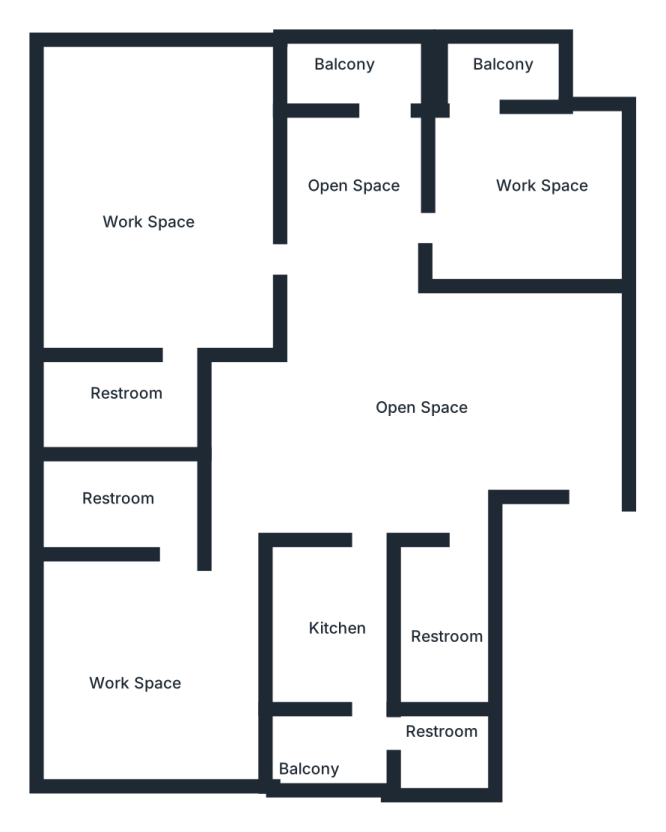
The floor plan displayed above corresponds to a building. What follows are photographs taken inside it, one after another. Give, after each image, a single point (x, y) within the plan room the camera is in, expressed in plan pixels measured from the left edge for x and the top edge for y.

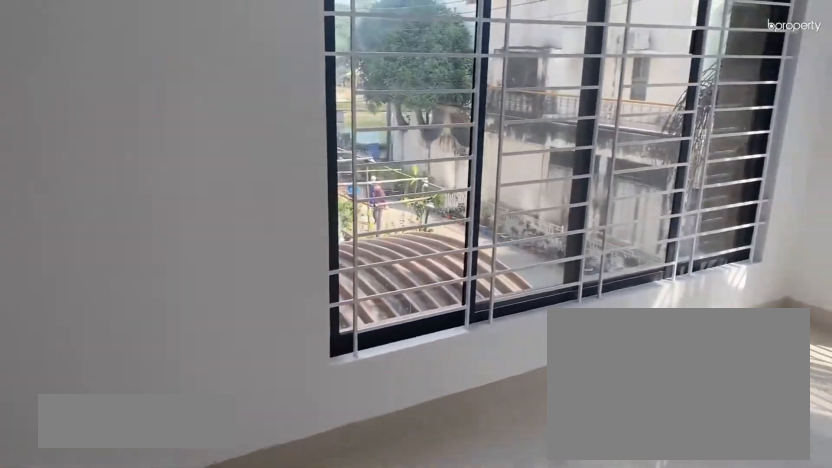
(163, 186)
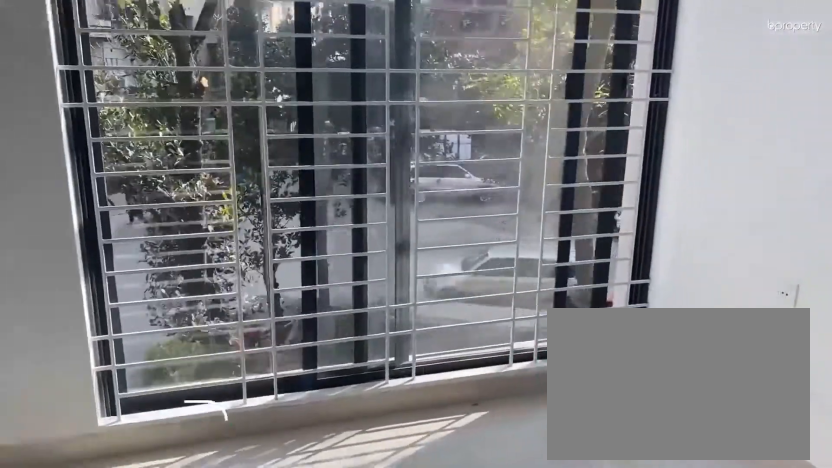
(163, 186)
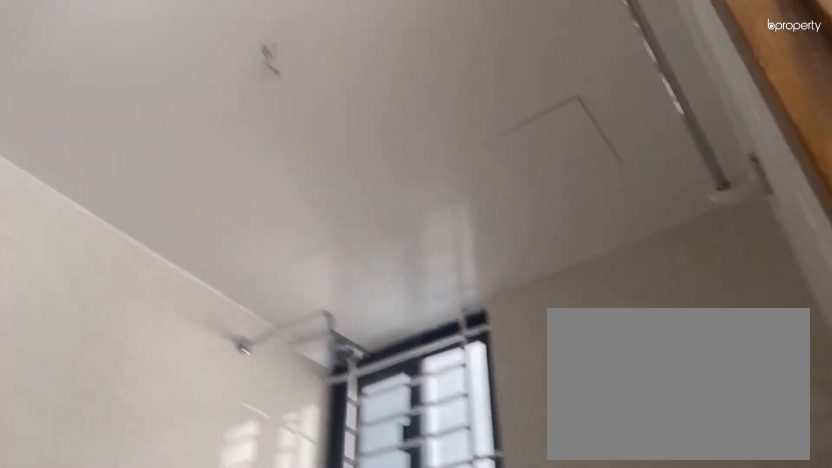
(133, 402)
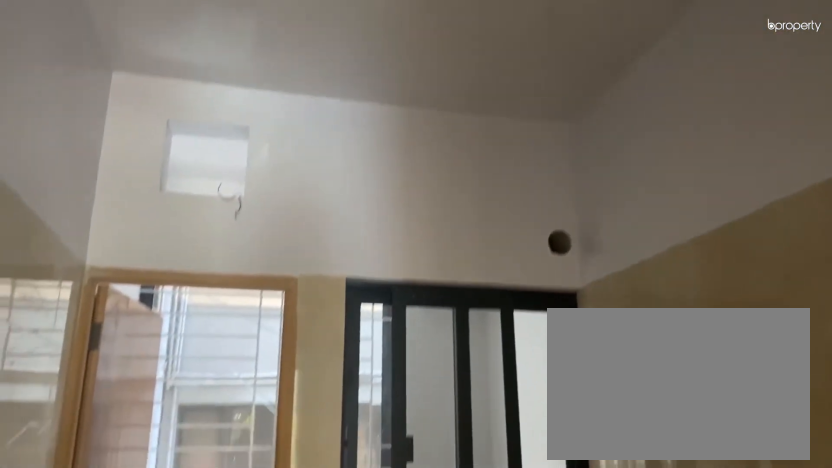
(340, 626)
